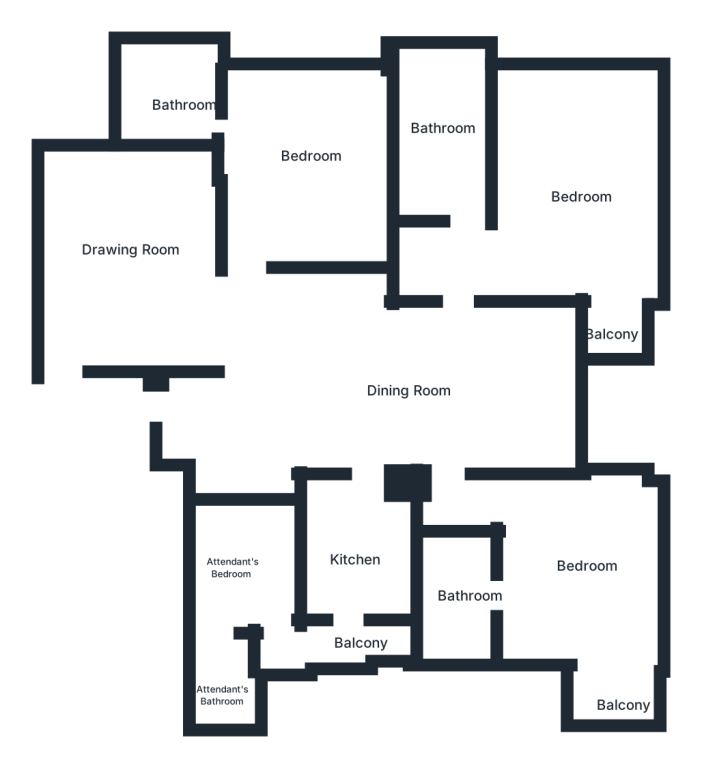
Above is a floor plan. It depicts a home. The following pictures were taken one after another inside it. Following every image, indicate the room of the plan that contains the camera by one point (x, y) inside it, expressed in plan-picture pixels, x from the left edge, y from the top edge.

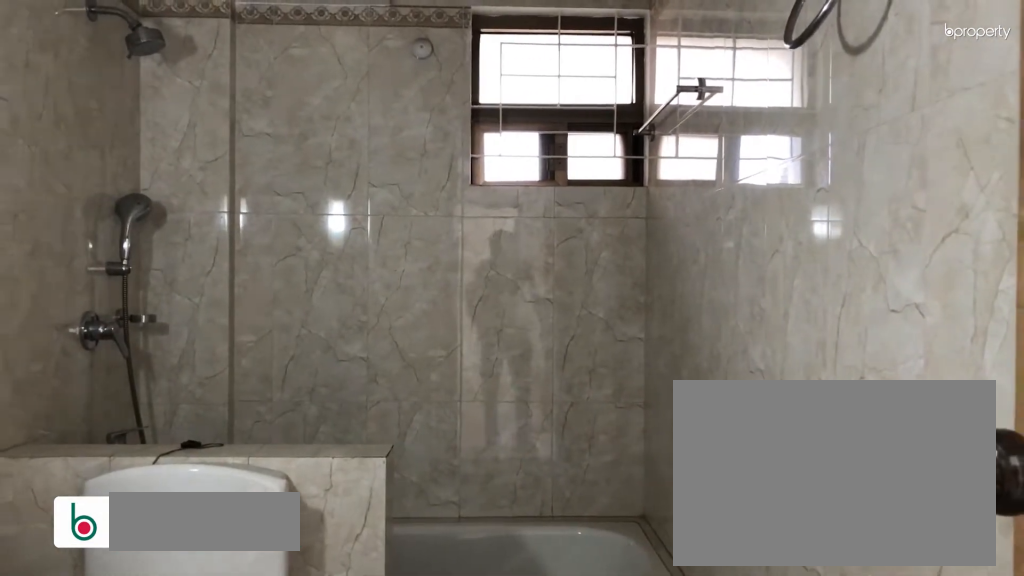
(451, 142)
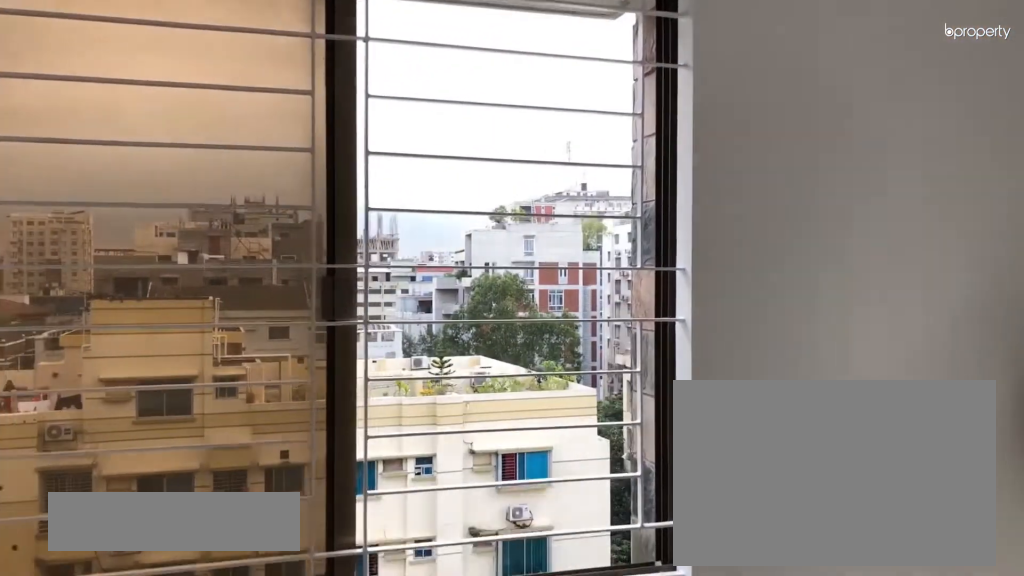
(598, 593)
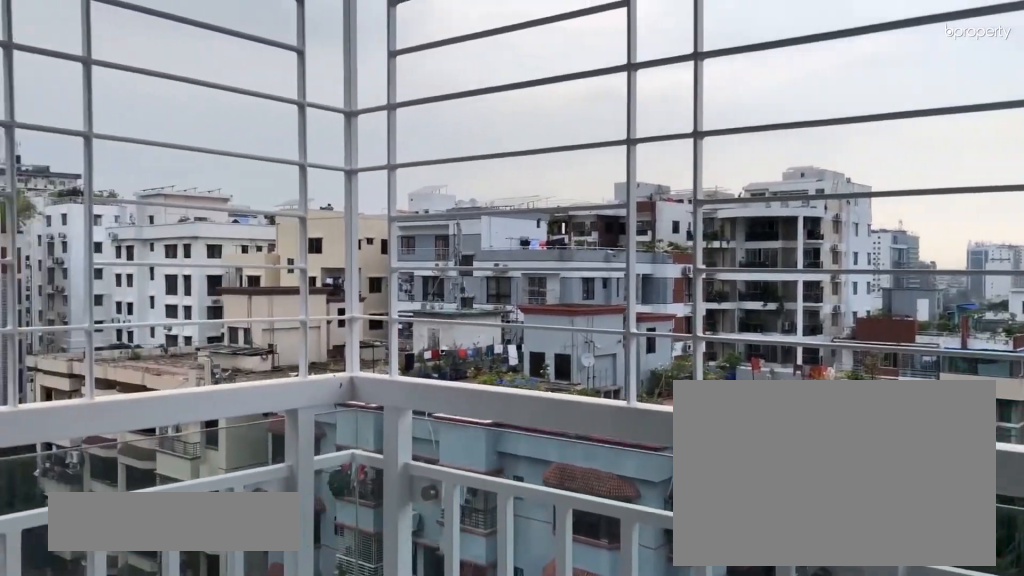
(617, 674)
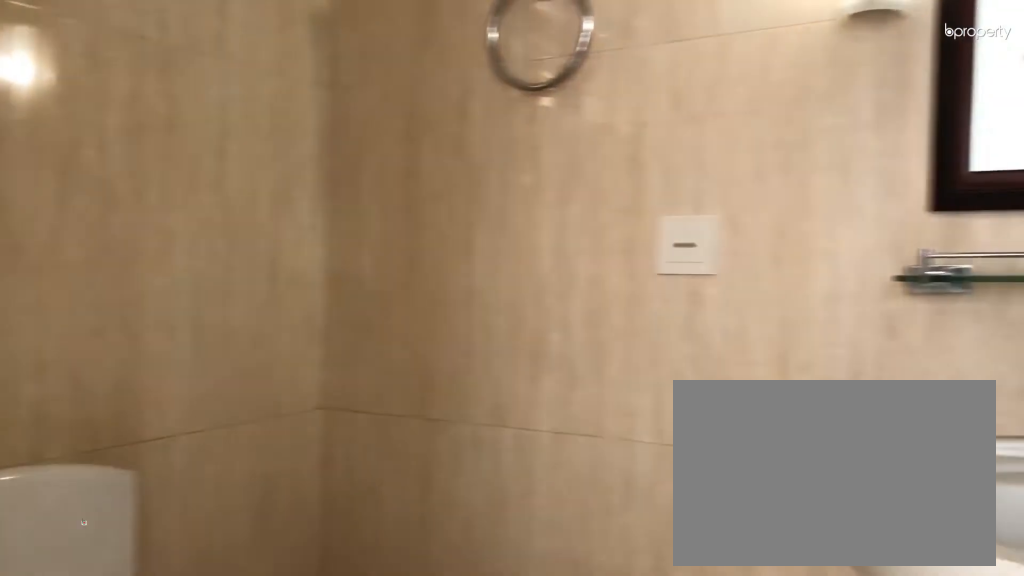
(458, 598)
